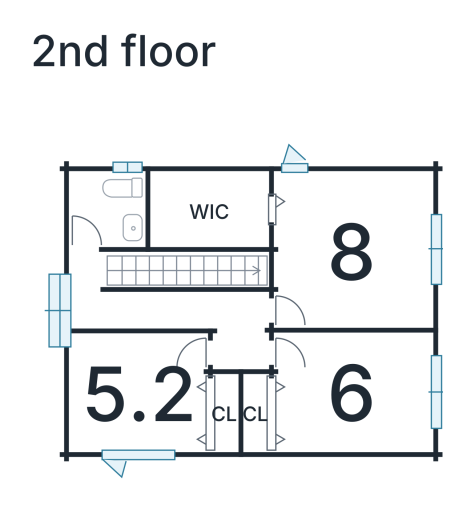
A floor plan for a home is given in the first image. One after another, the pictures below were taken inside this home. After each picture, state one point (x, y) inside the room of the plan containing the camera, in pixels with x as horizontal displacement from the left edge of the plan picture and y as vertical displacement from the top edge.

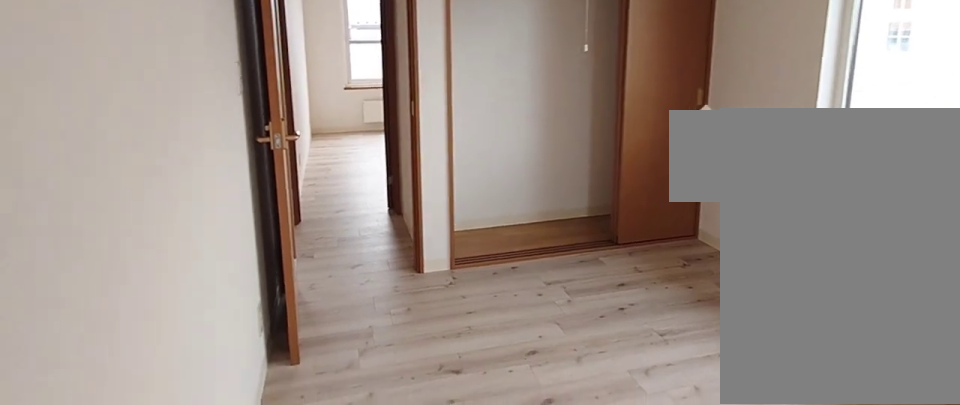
(143, 410)
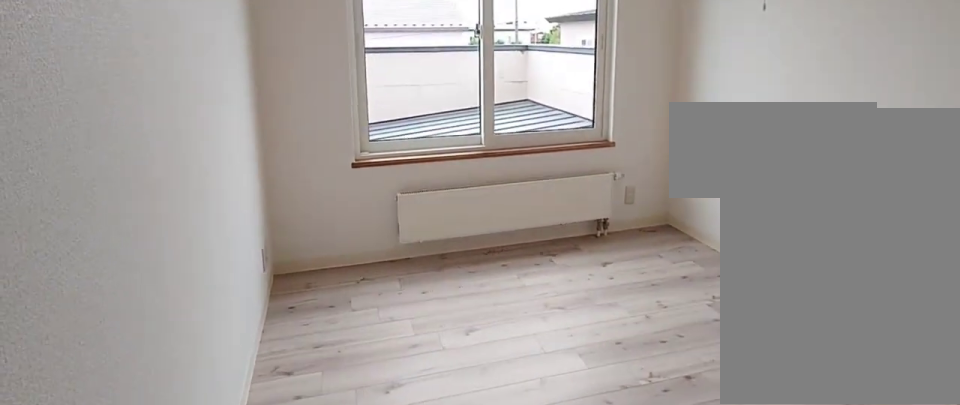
(349, 399)
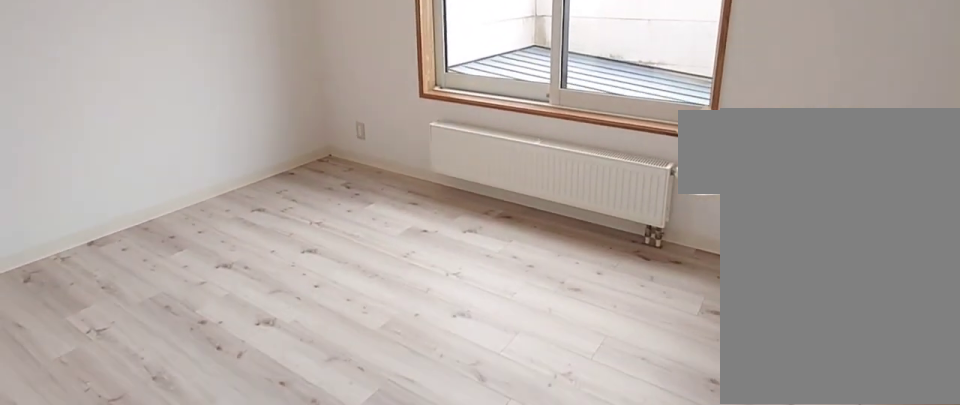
(349, 254)
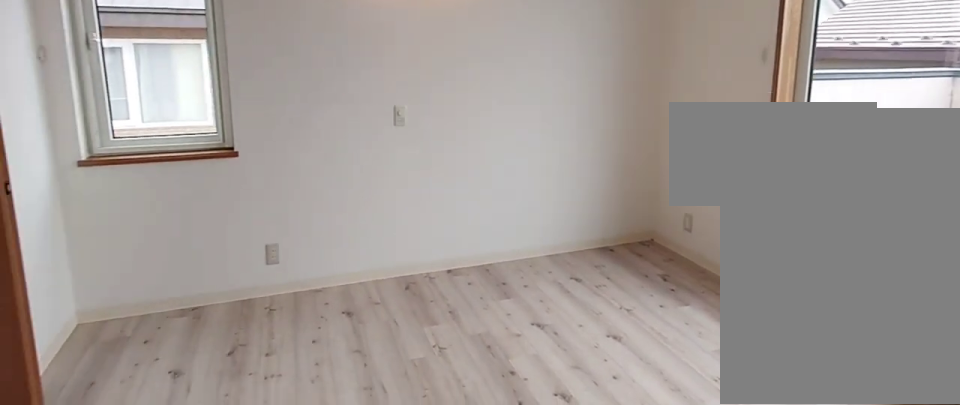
(349, 254)
